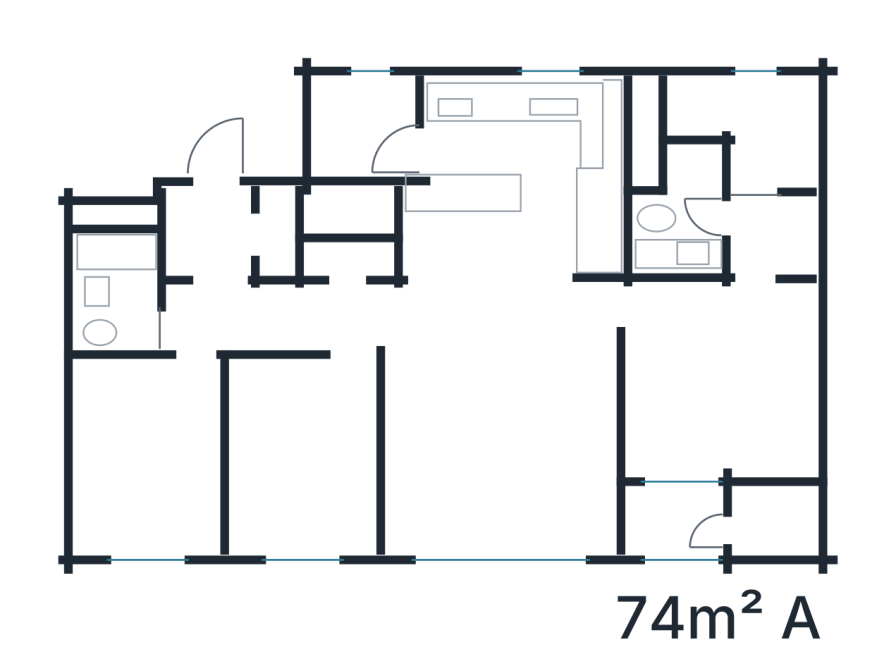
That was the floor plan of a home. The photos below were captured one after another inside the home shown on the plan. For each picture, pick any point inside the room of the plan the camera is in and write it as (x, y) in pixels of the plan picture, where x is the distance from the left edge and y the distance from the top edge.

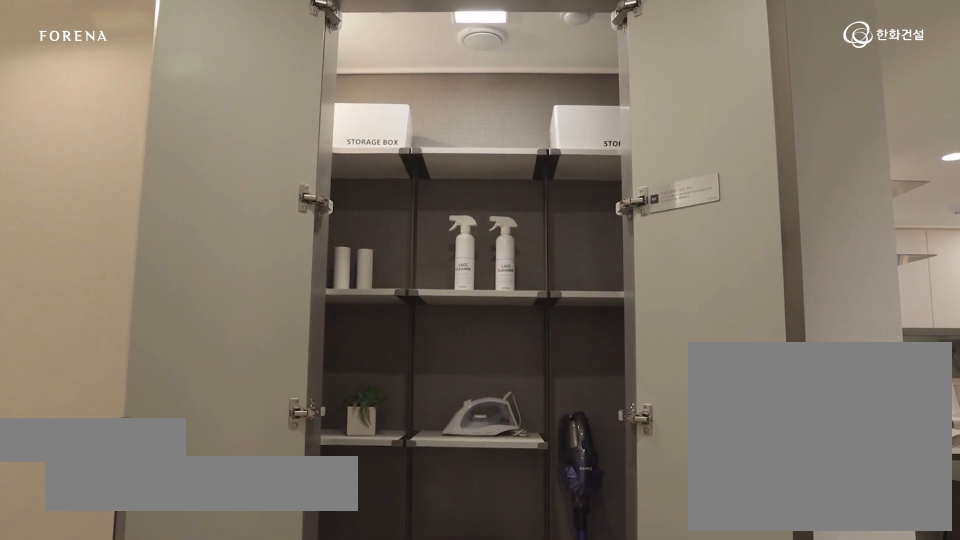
(320, 318)
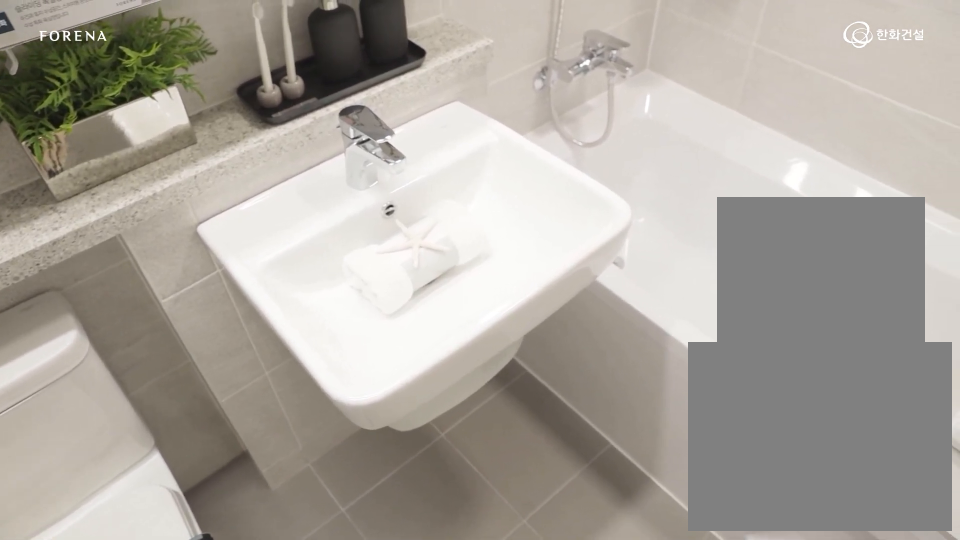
(150, 324)
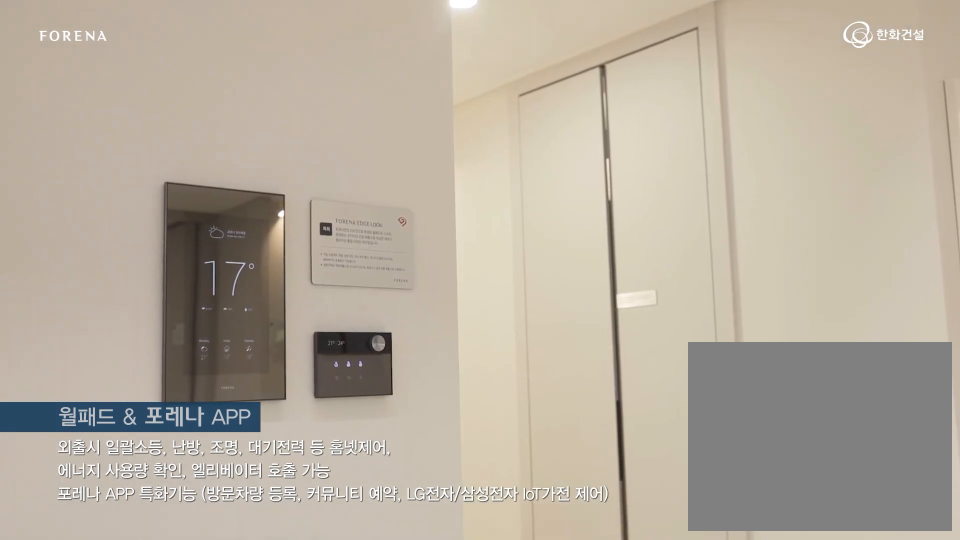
(508, 432)
